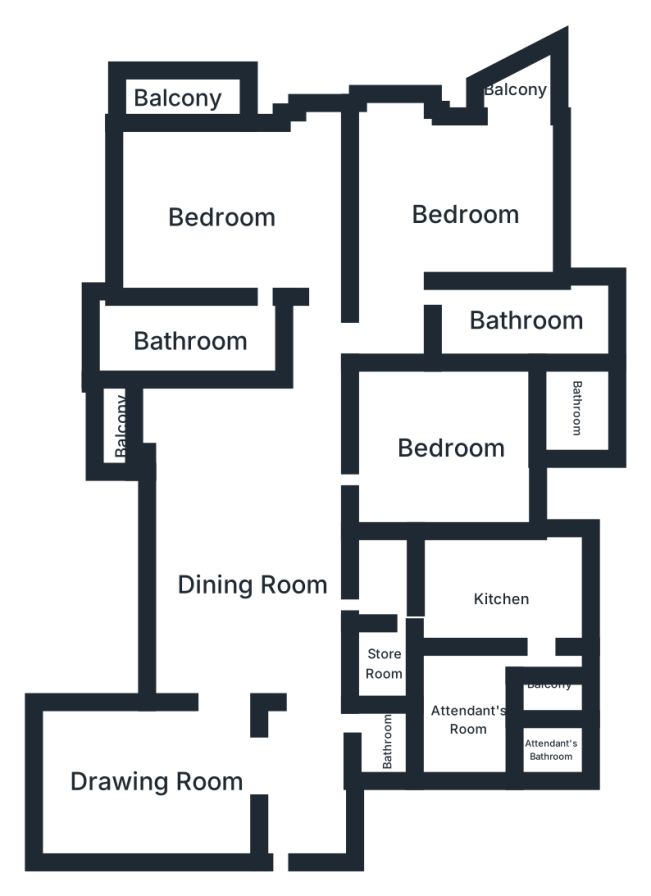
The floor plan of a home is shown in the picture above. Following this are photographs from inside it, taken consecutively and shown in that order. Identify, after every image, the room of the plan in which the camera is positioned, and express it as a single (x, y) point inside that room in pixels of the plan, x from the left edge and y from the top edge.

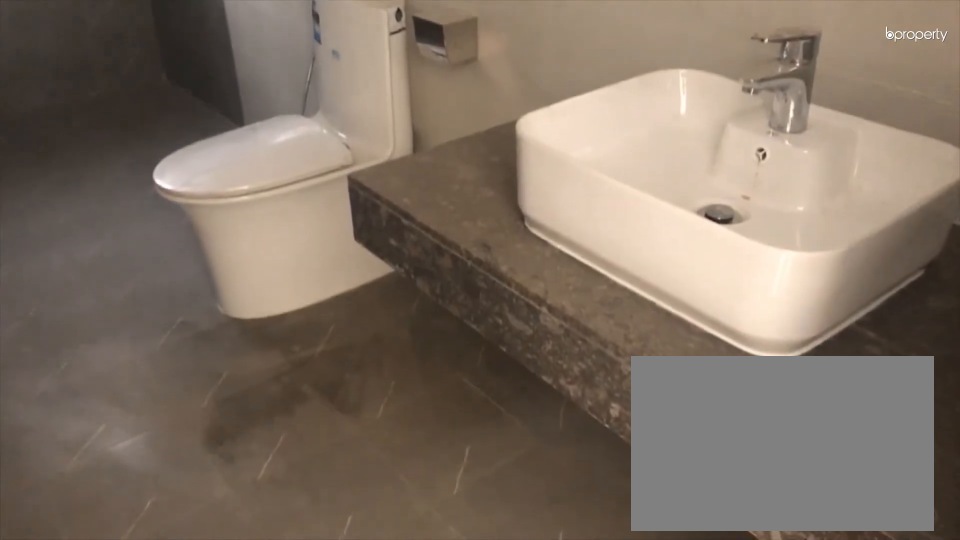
(522, 329)
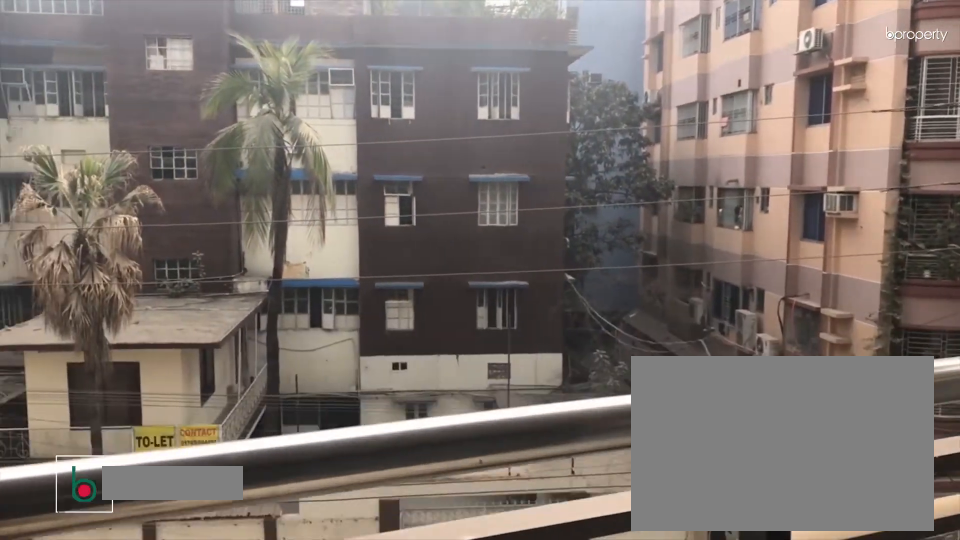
(518, 89)
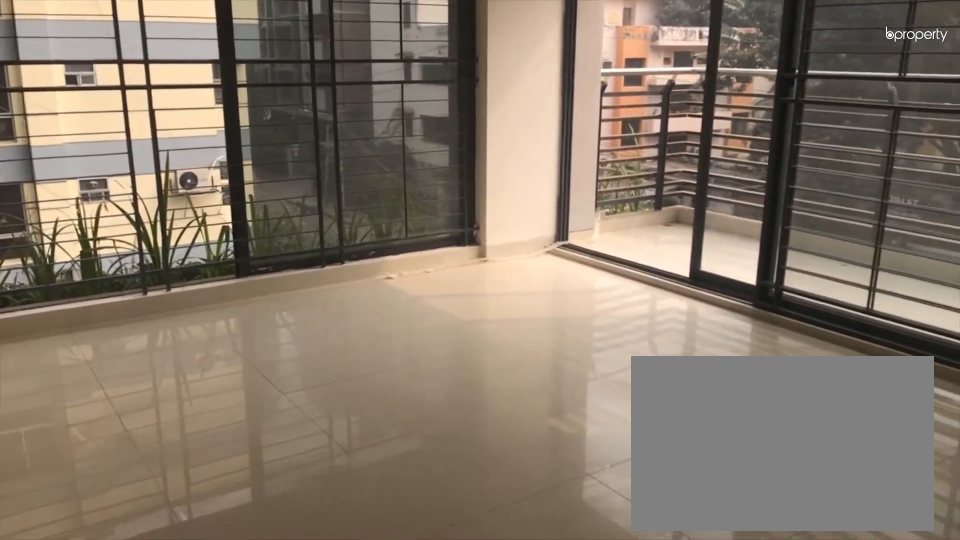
(221, 219)
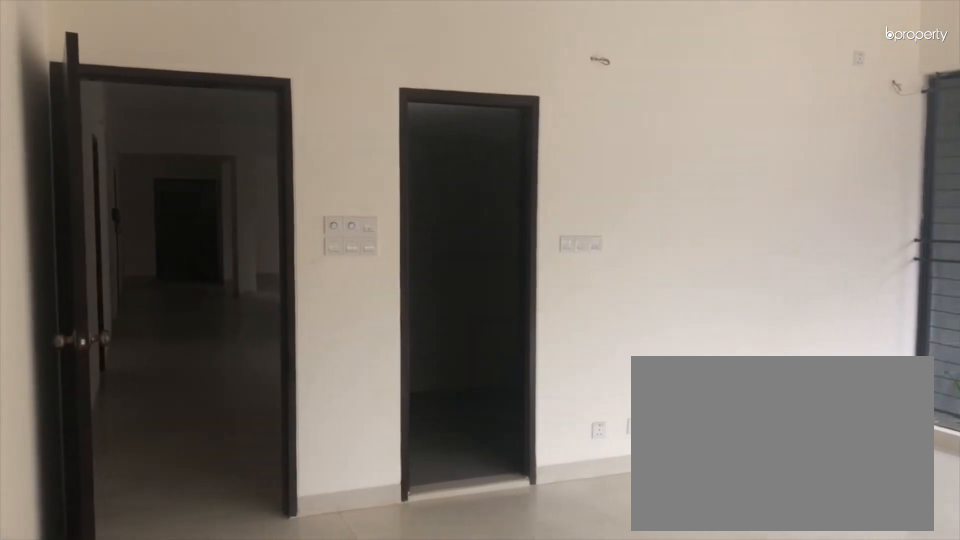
(221, 218)
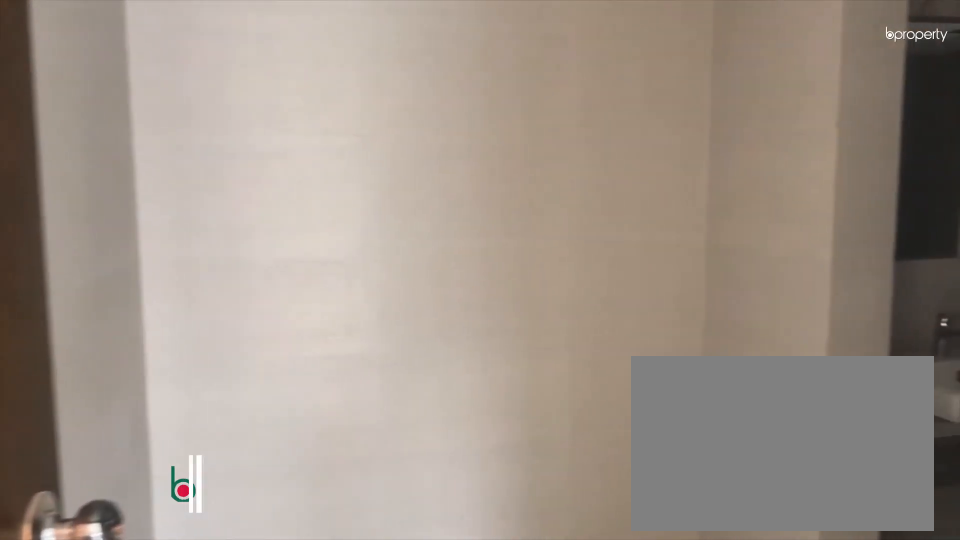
(185, 338)
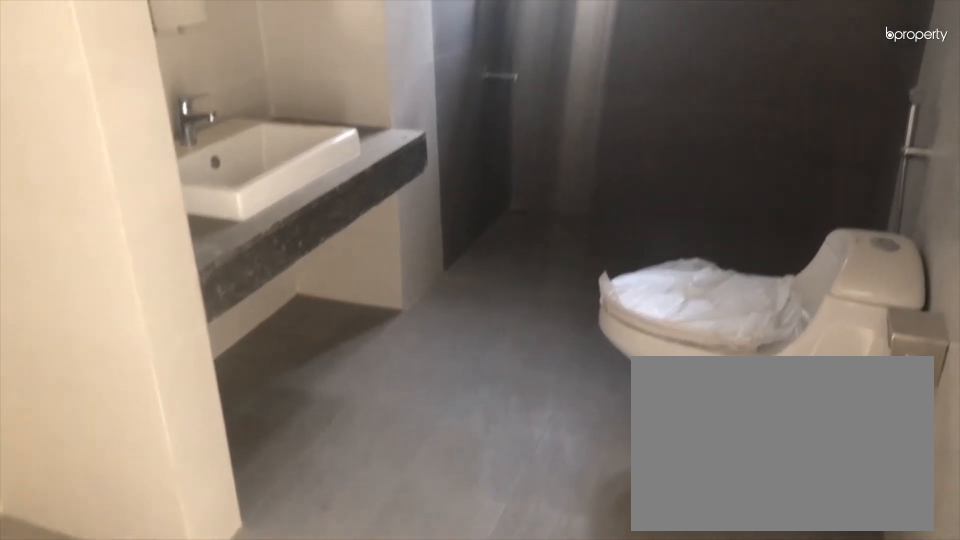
(185, 338)
